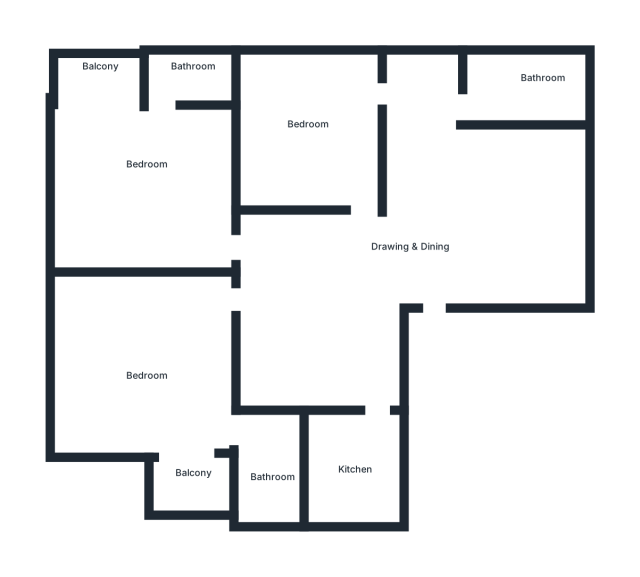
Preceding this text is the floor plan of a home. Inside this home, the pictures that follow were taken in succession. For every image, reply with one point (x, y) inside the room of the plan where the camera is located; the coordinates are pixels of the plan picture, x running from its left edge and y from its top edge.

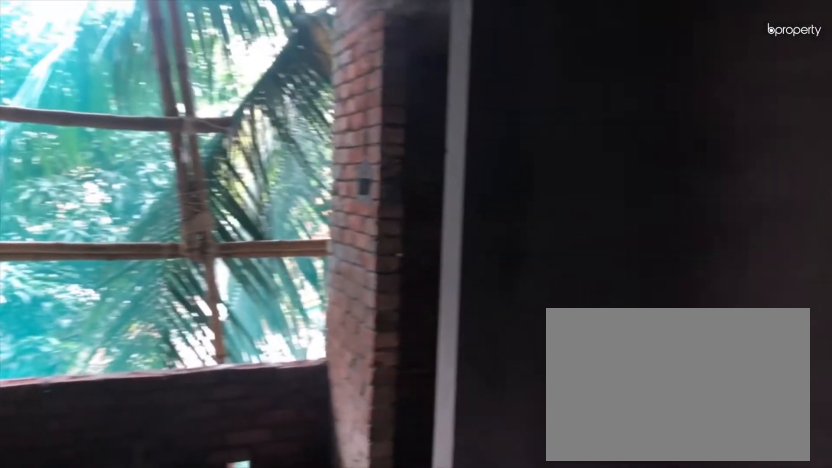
(461, 224)
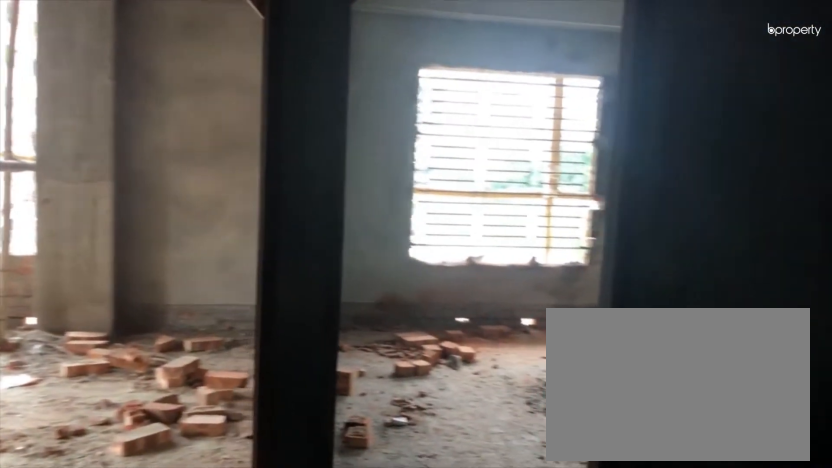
(360, 275)
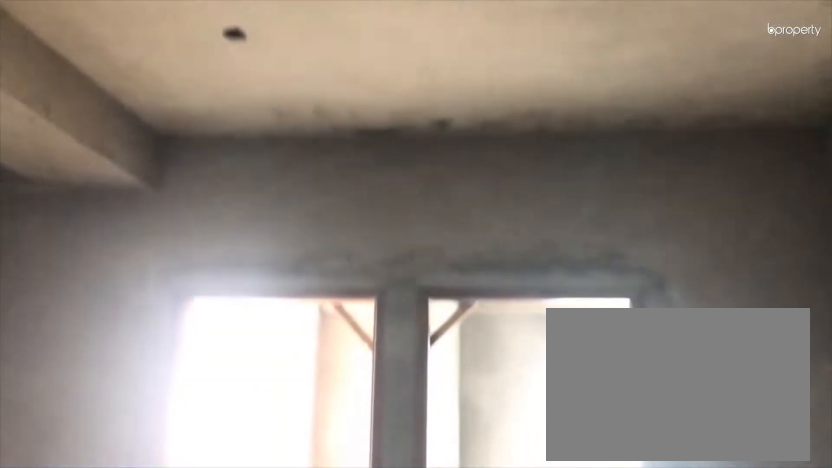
(360, 275)
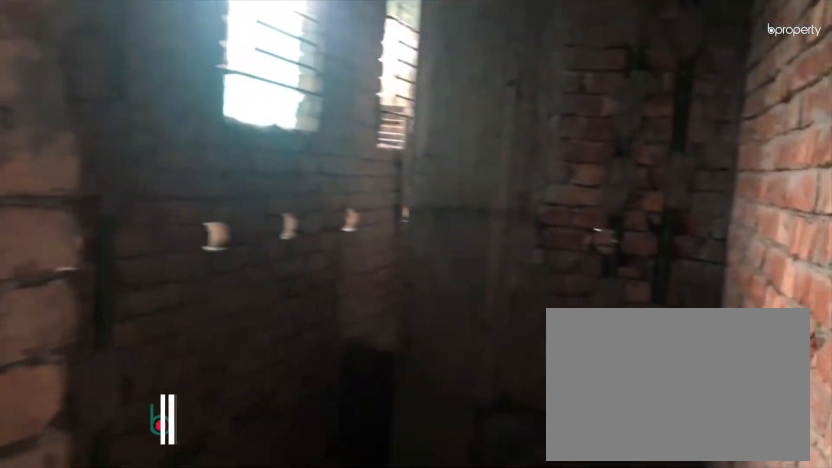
(512, 100)
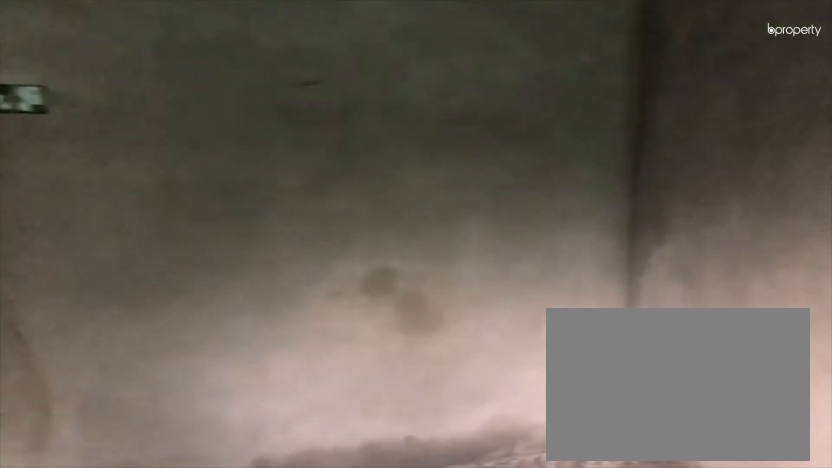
(308, 127)
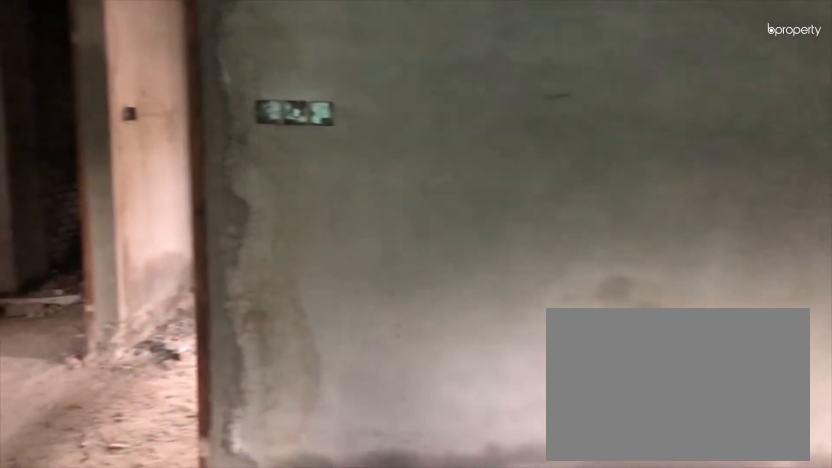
(308, 127)
